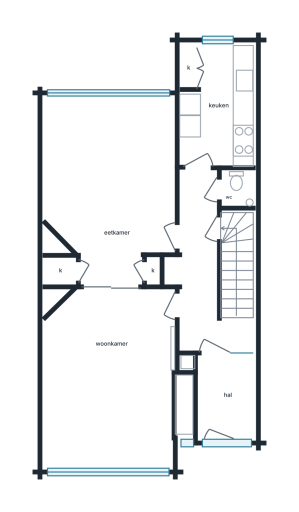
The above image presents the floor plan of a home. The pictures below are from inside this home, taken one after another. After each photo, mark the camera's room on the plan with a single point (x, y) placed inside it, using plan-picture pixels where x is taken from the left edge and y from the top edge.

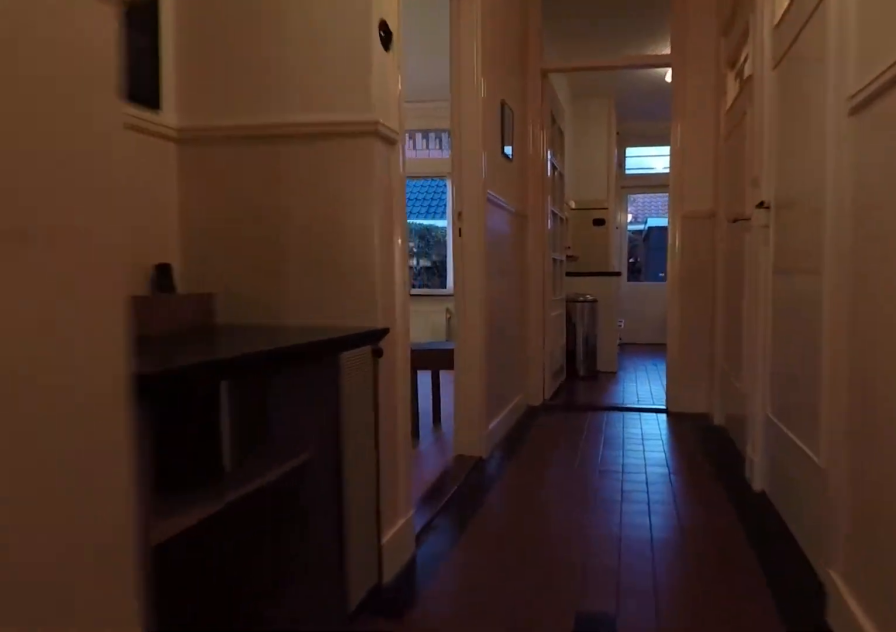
(202, 273)
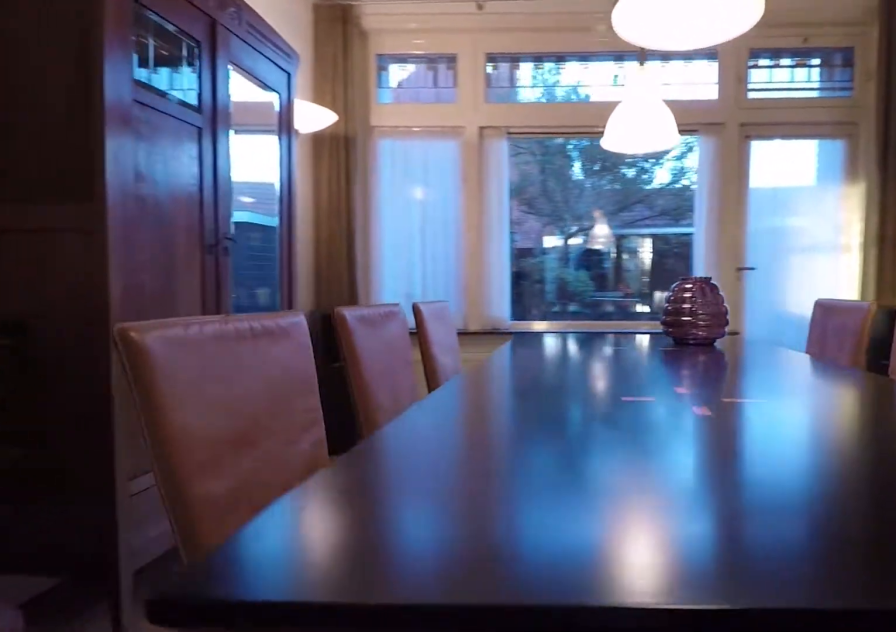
(114, 185)
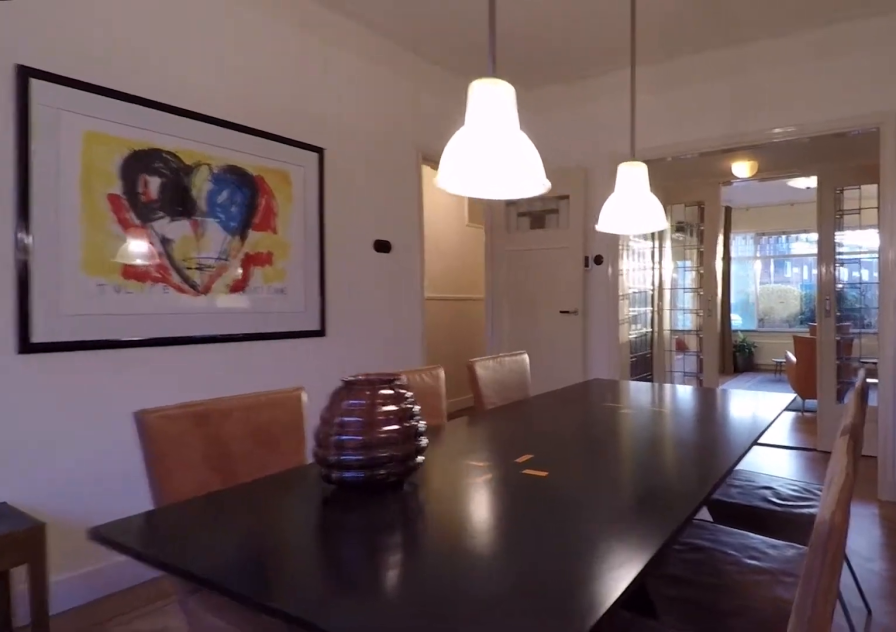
(114, 185)
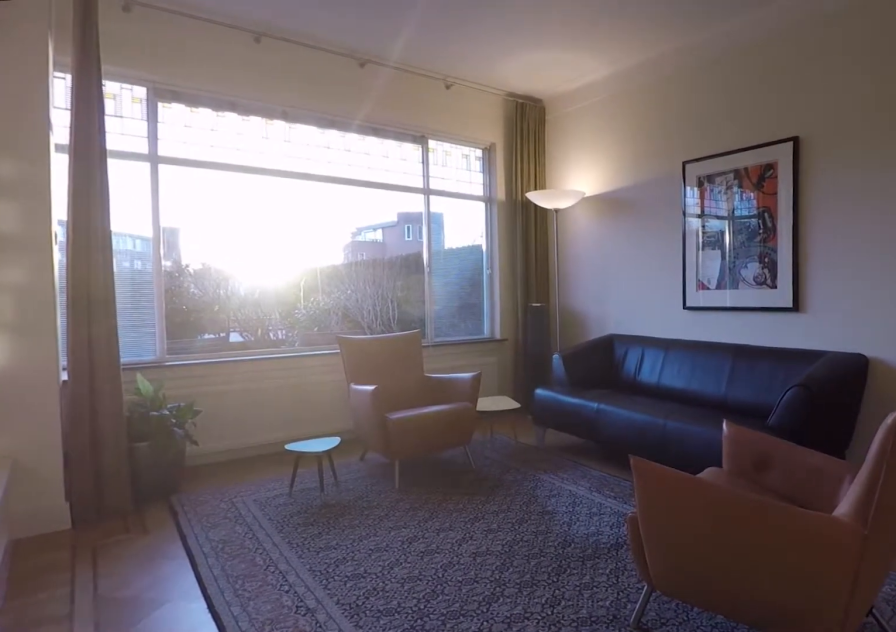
(117, 373)
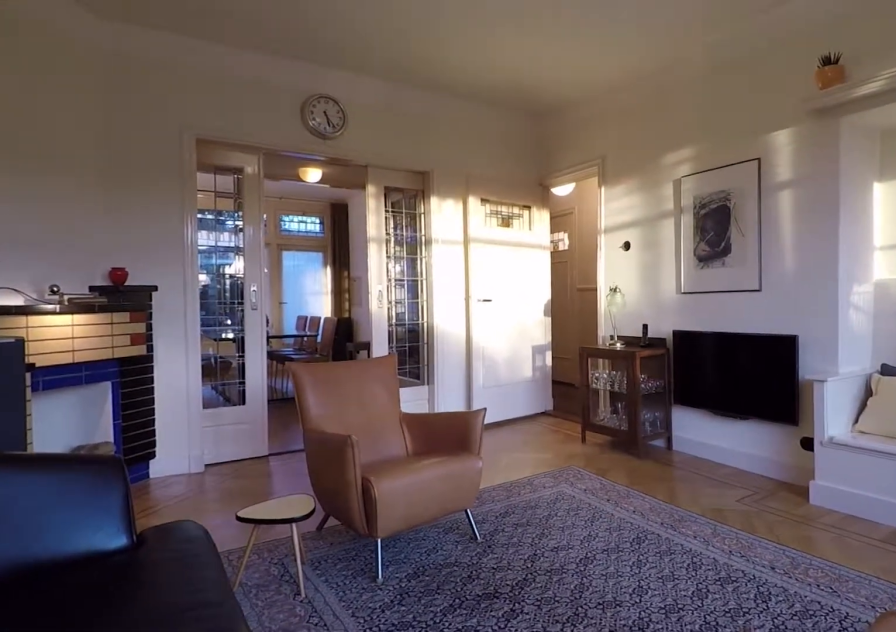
(117, 373)
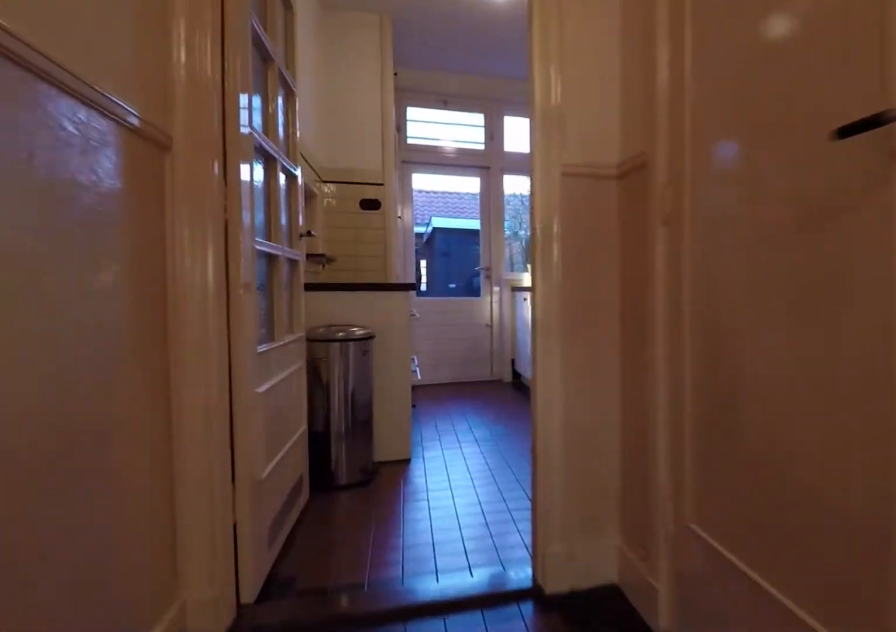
(202, 272)
